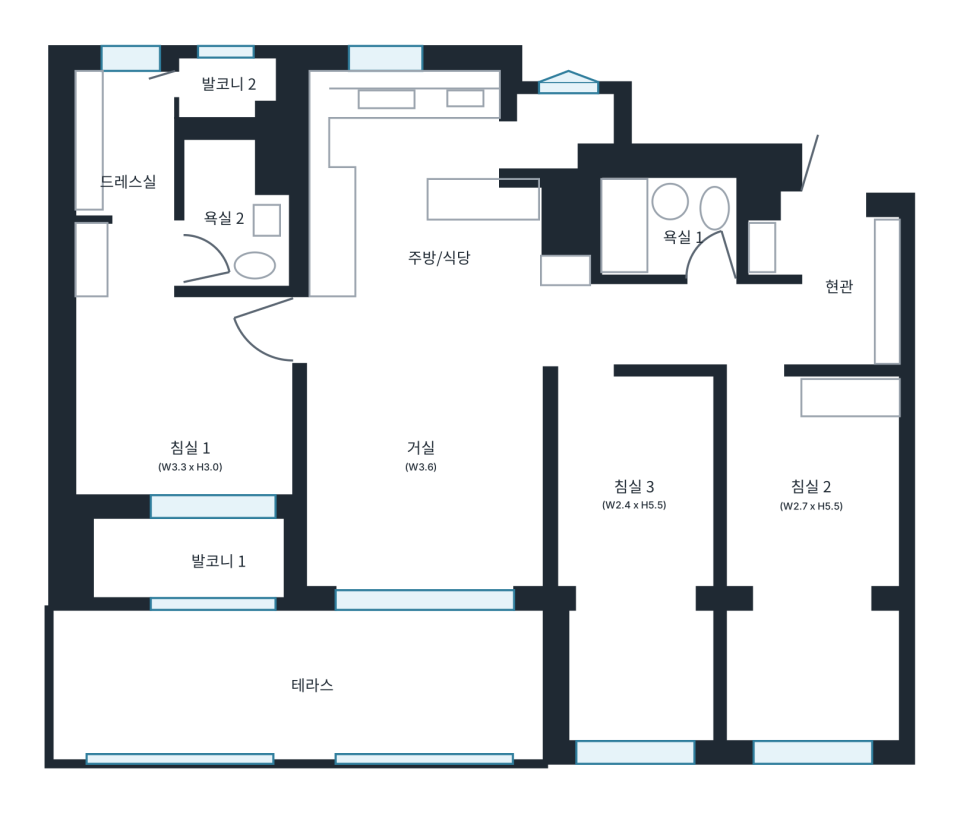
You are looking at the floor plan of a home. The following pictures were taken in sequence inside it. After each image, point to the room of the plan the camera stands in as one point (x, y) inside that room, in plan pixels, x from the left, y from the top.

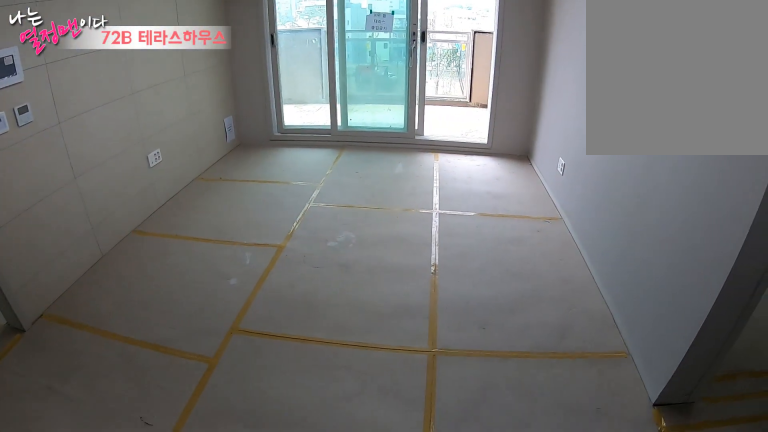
(417, 464)
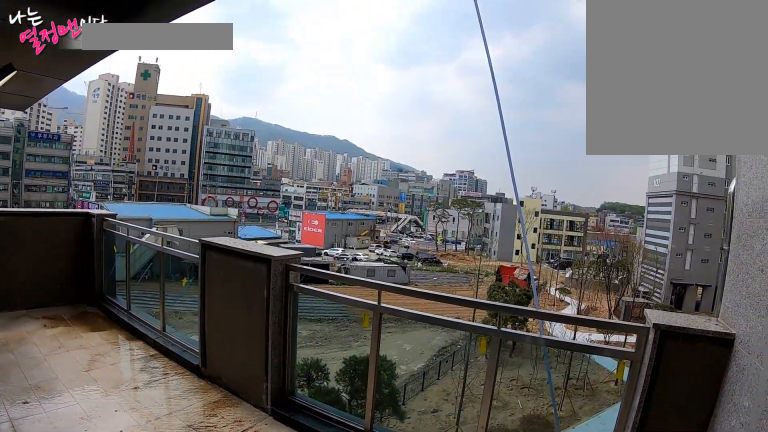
(307, 684)
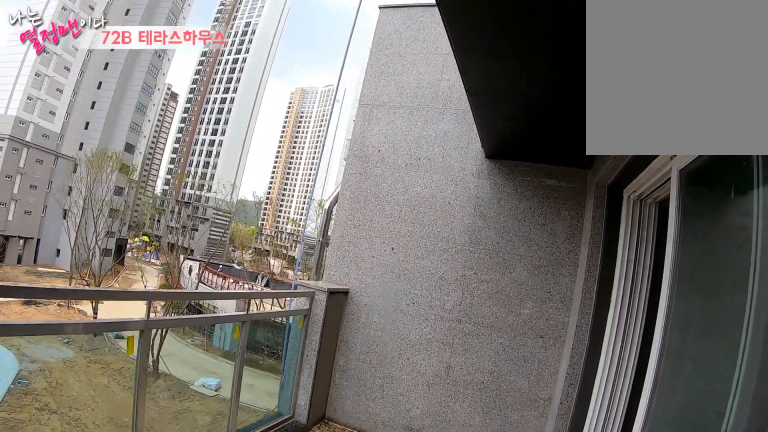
(307, 684)
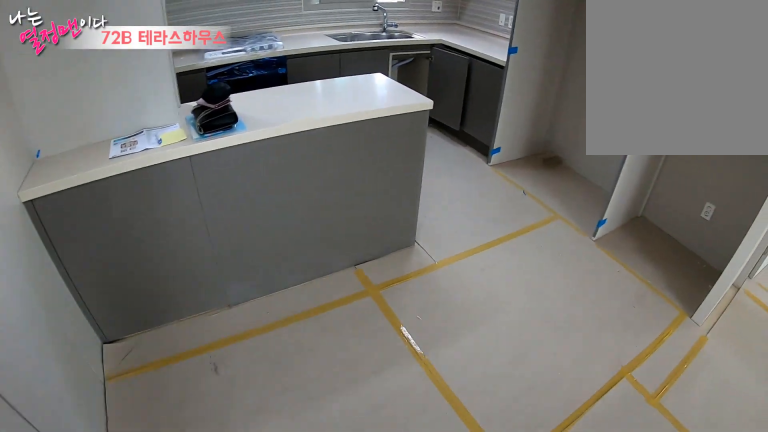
(430, 257)
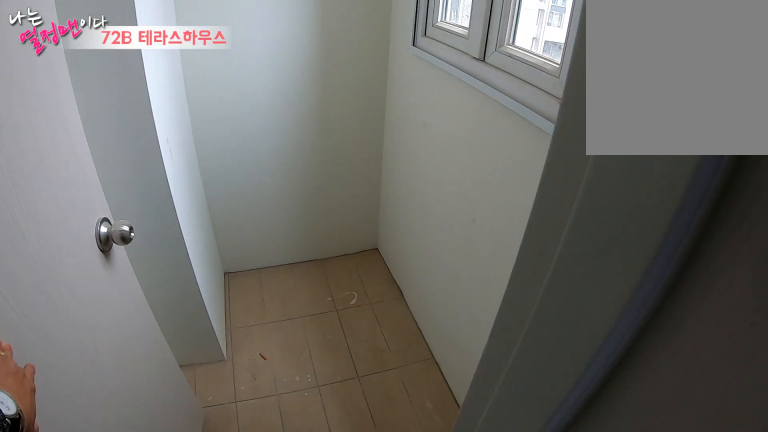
(430, 257)
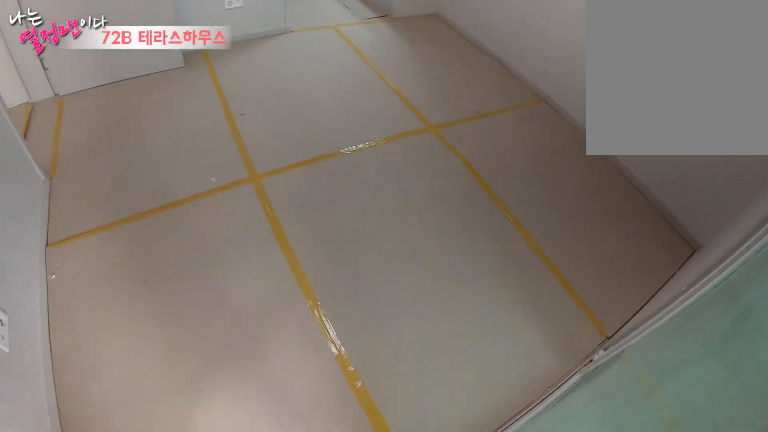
(190, 458)
